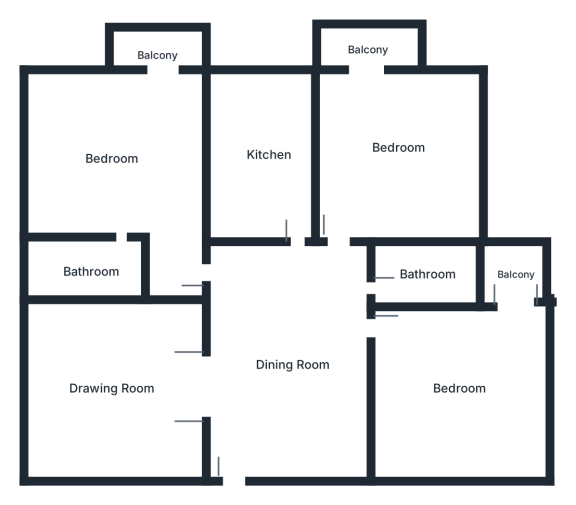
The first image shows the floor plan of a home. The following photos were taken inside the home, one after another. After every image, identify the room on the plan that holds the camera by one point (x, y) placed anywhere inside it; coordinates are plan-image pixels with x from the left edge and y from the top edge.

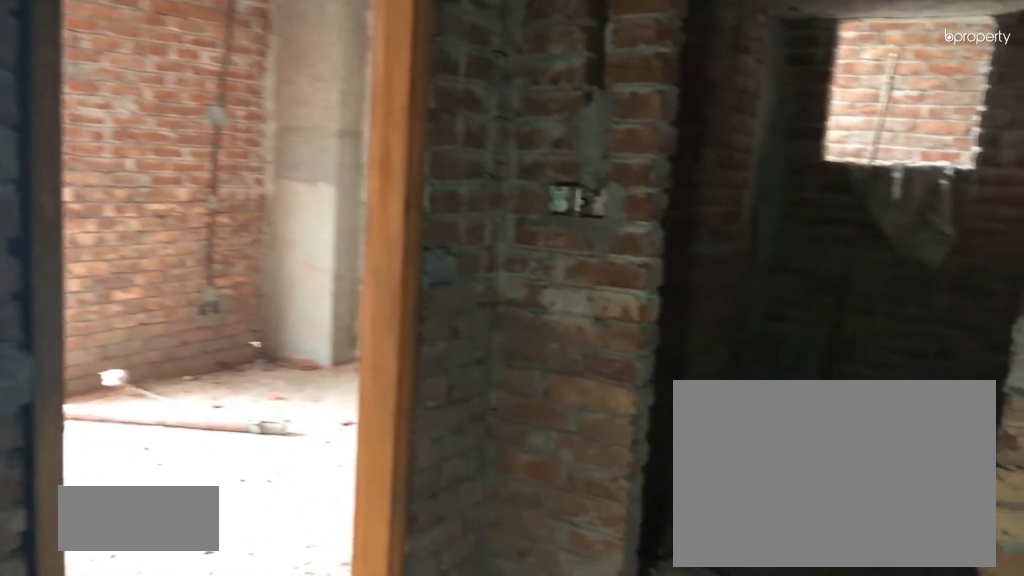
(292, 360)
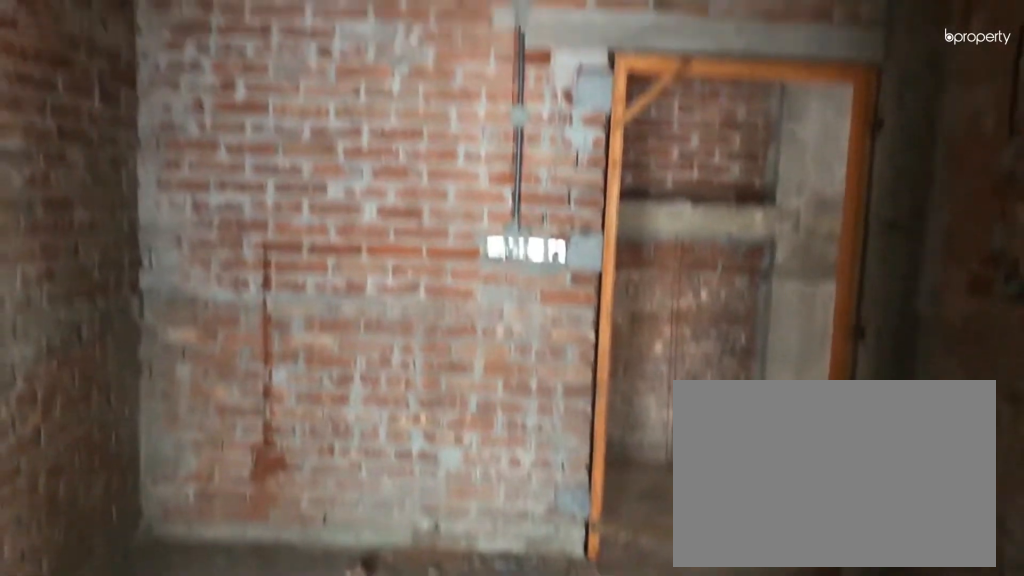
(292, 360)
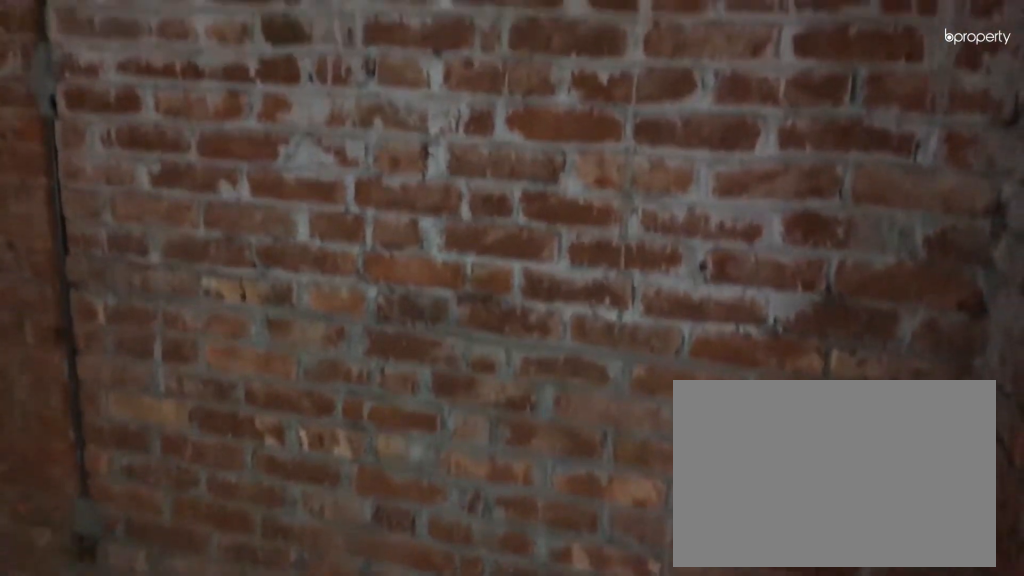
(110, 388)
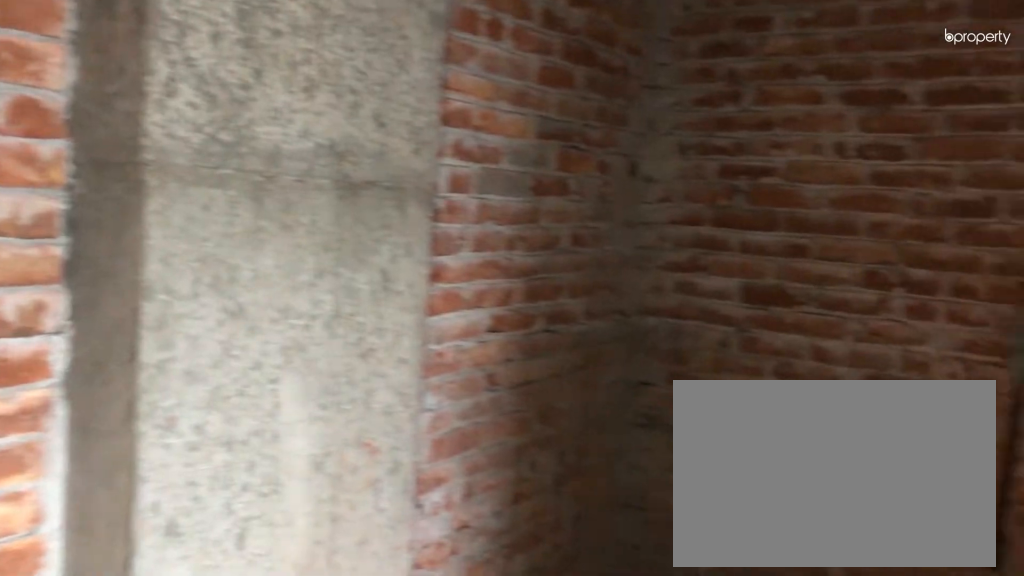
(458, 392)
